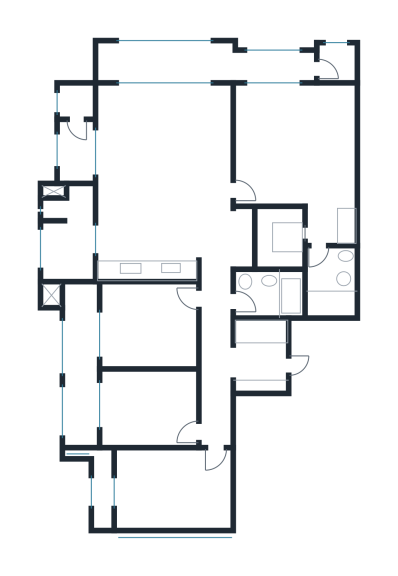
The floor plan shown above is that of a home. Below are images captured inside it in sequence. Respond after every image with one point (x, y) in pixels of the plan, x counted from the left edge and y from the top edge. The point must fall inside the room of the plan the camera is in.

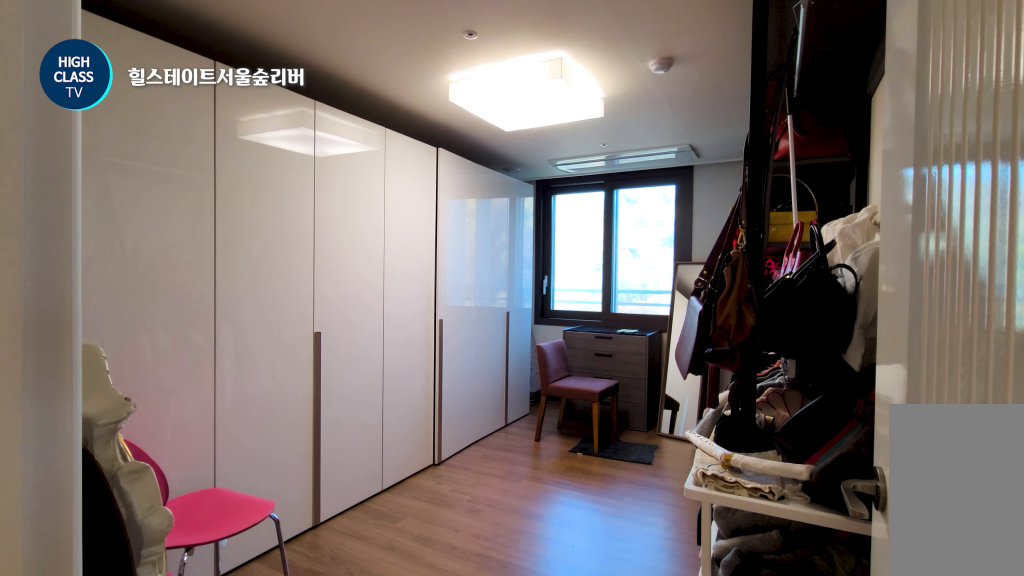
(131, 325)
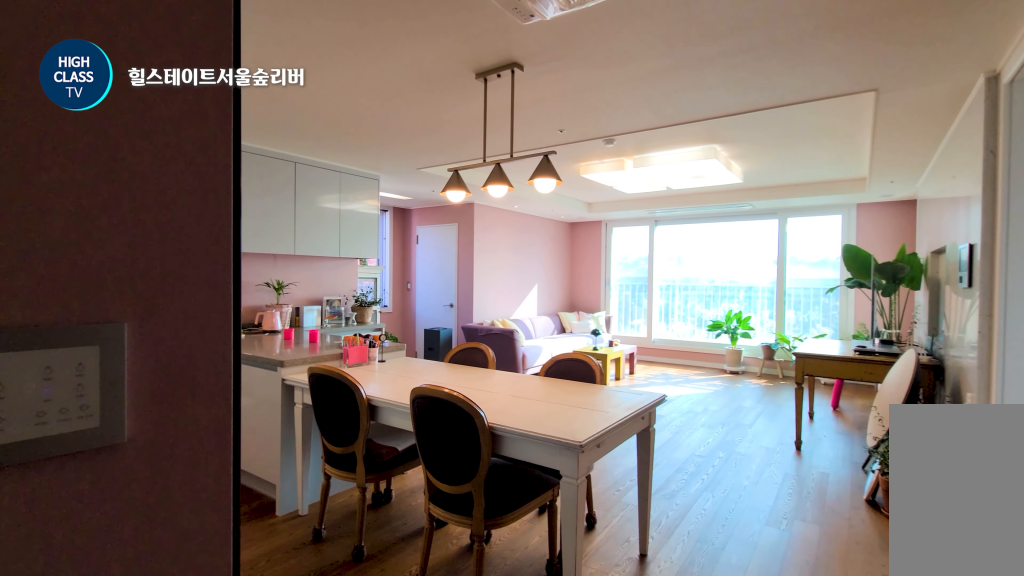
(215, 355)
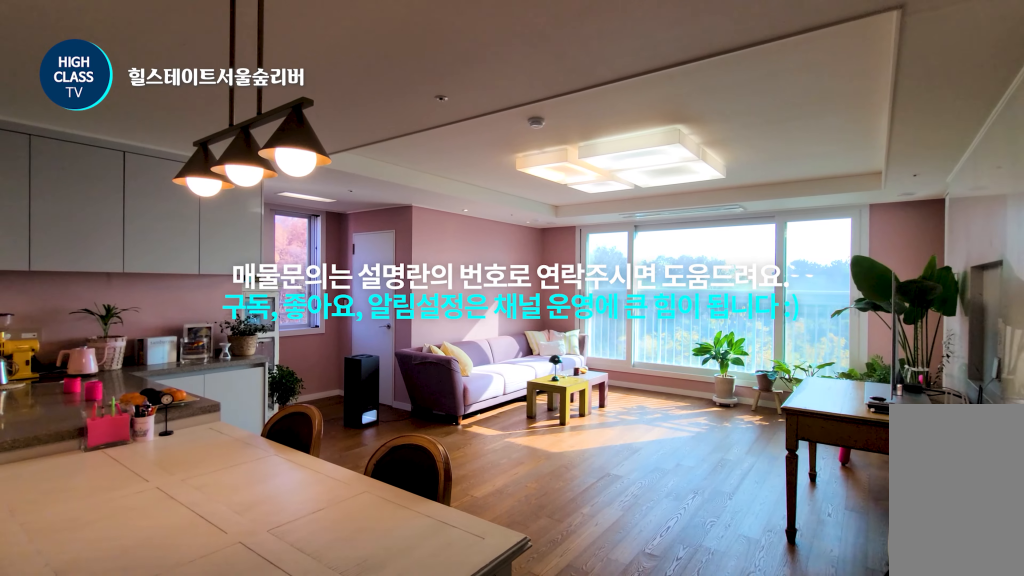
(164, 169)
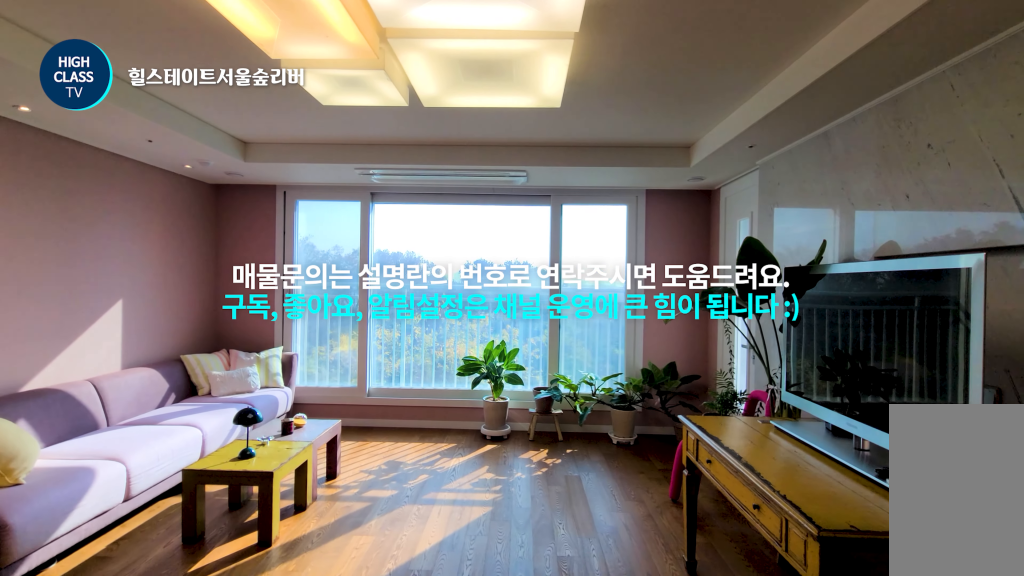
(164, 169)
